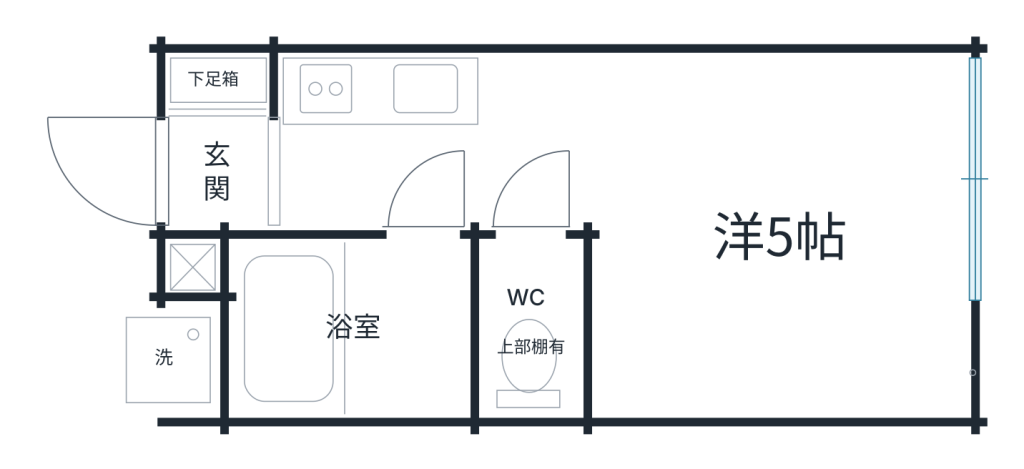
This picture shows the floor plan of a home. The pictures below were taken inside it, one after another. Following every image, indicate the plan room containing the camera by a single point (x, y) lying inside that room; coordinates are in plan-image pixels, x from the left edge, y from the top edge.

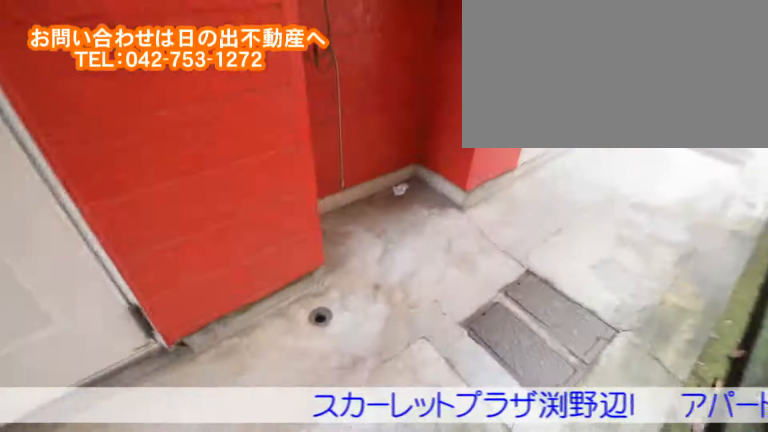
(126, 370)
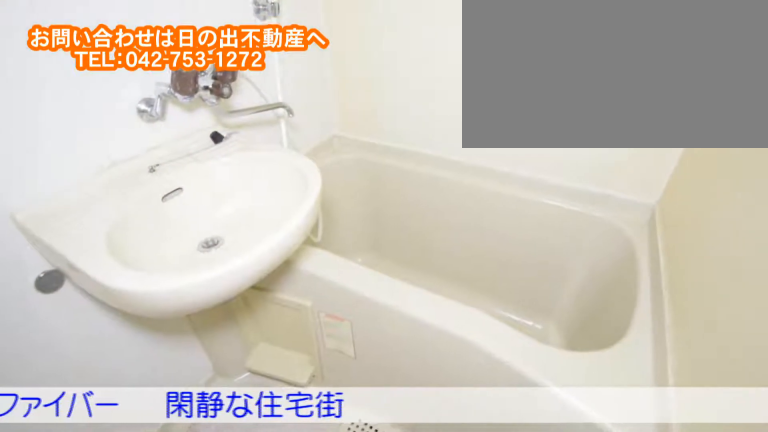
(408, 313)
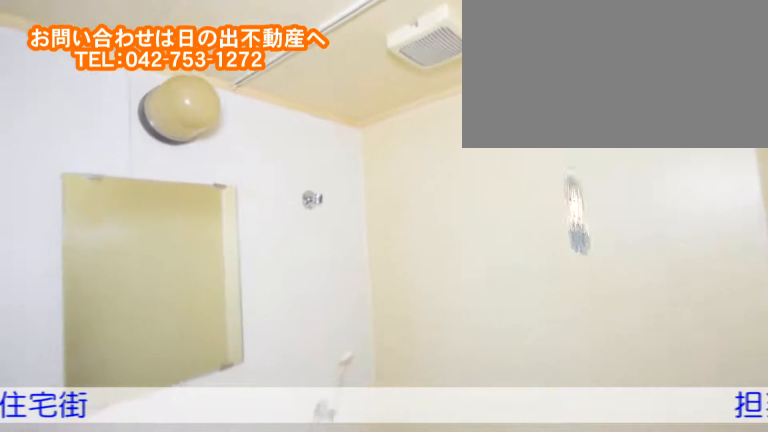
(408, 311)
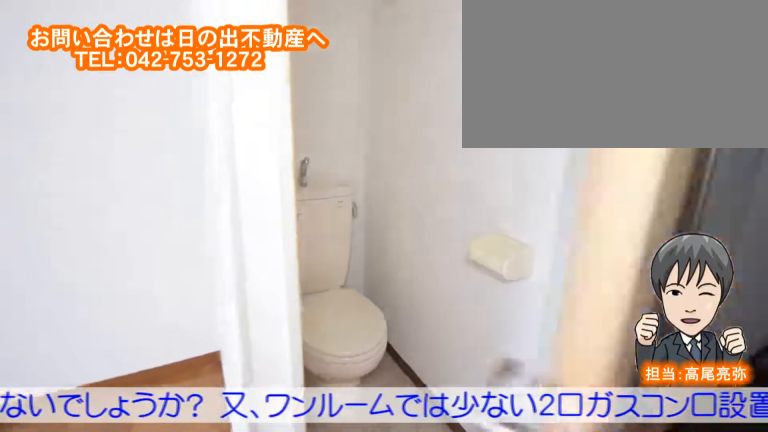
(530, 328)
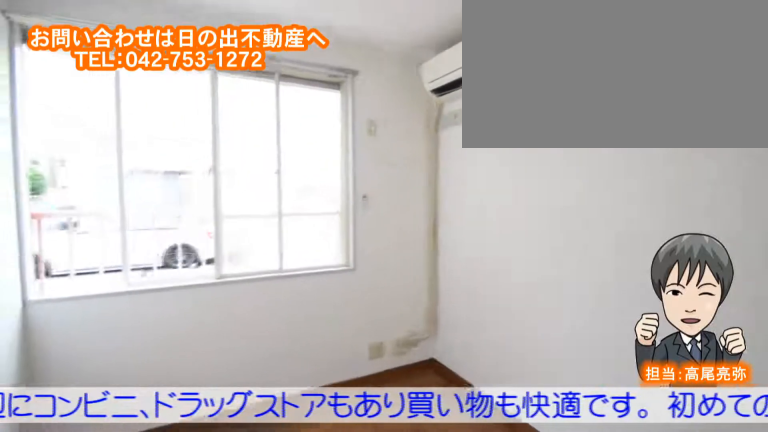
(792, 283)
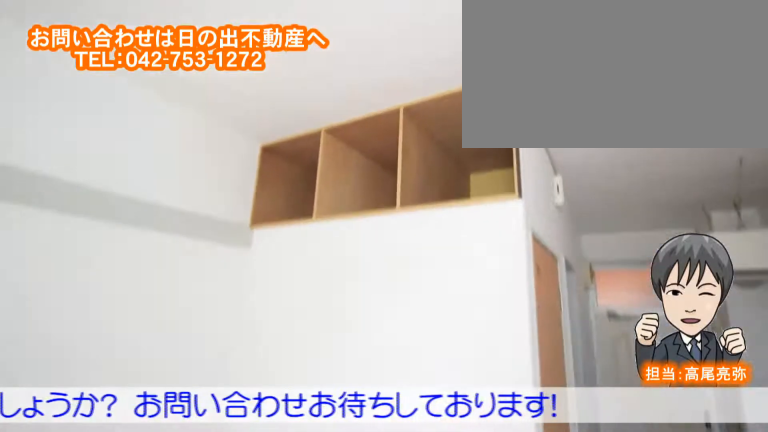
(792, 284)
